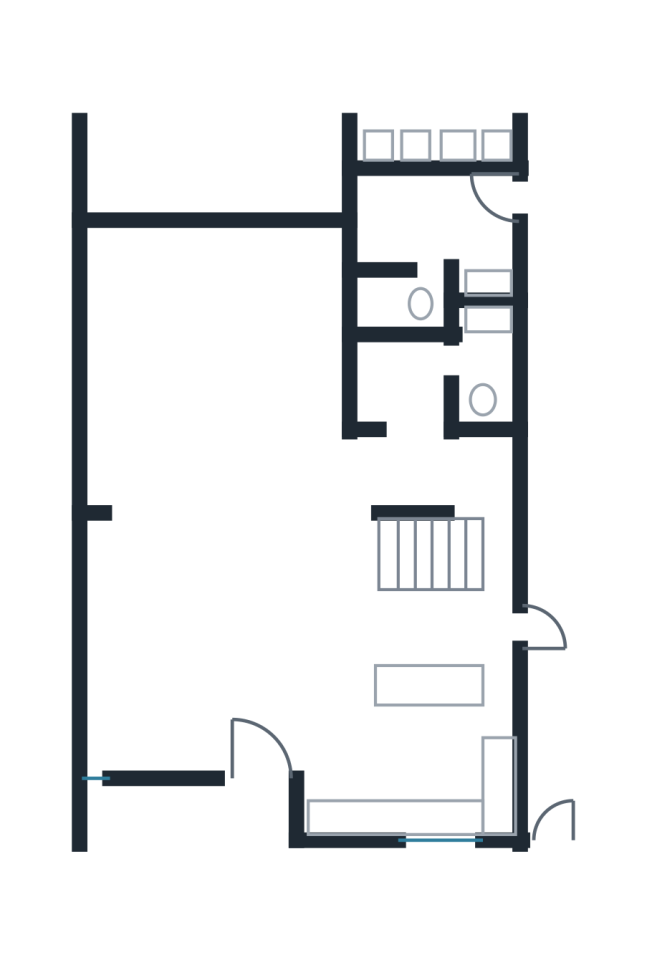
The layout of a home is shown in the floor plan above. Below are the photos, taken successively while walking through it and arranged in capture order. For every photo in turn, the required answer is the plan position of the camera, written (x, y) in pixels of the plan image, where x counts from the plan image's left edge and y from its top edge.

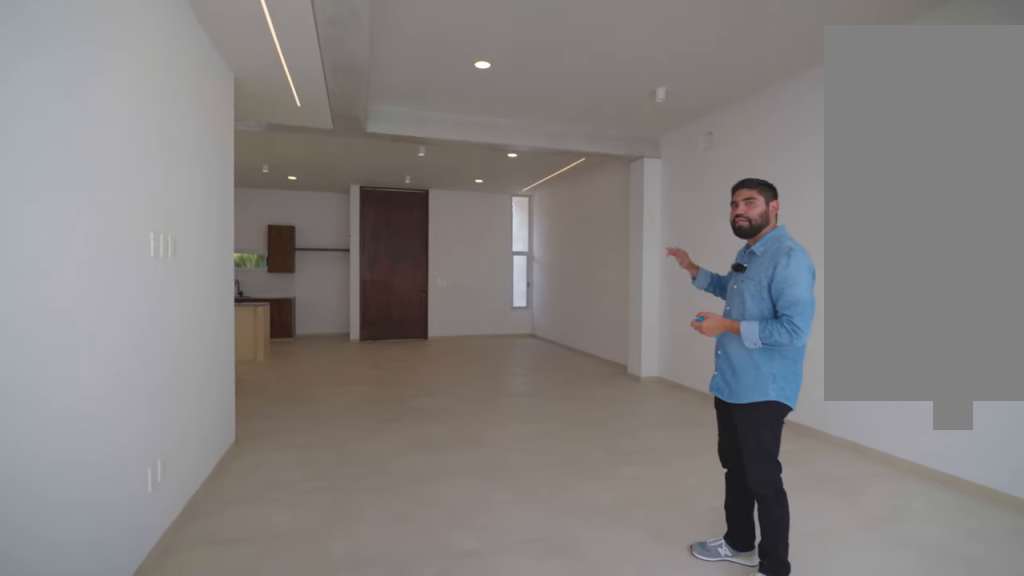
(192, 267)
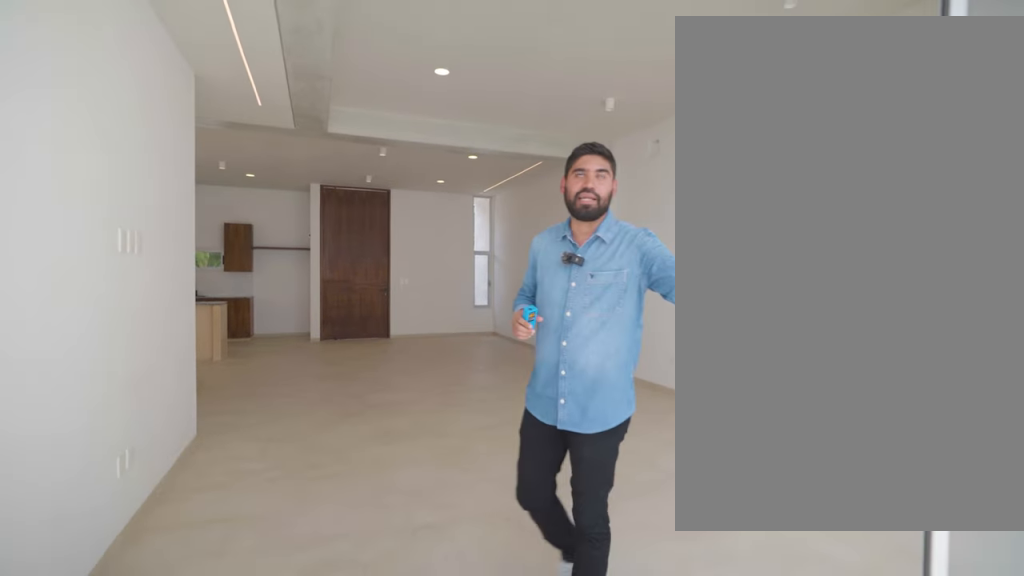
(193, 269)
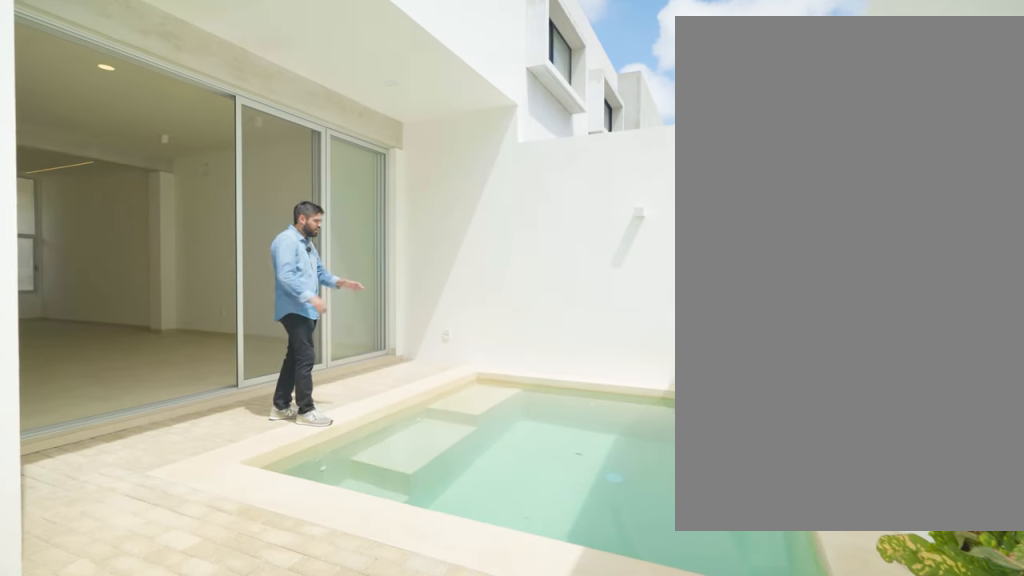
(345, 89)
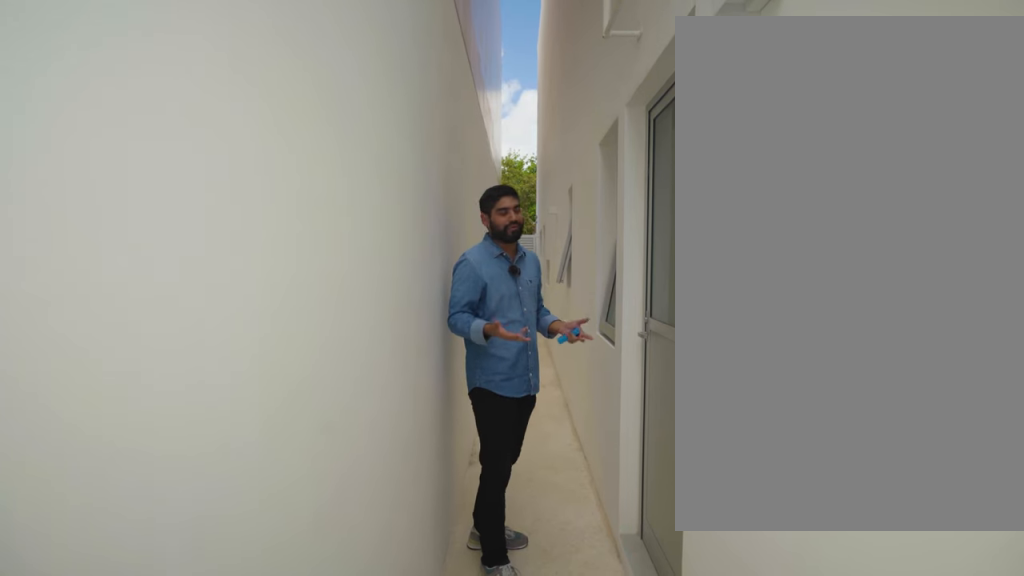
(545, 190)
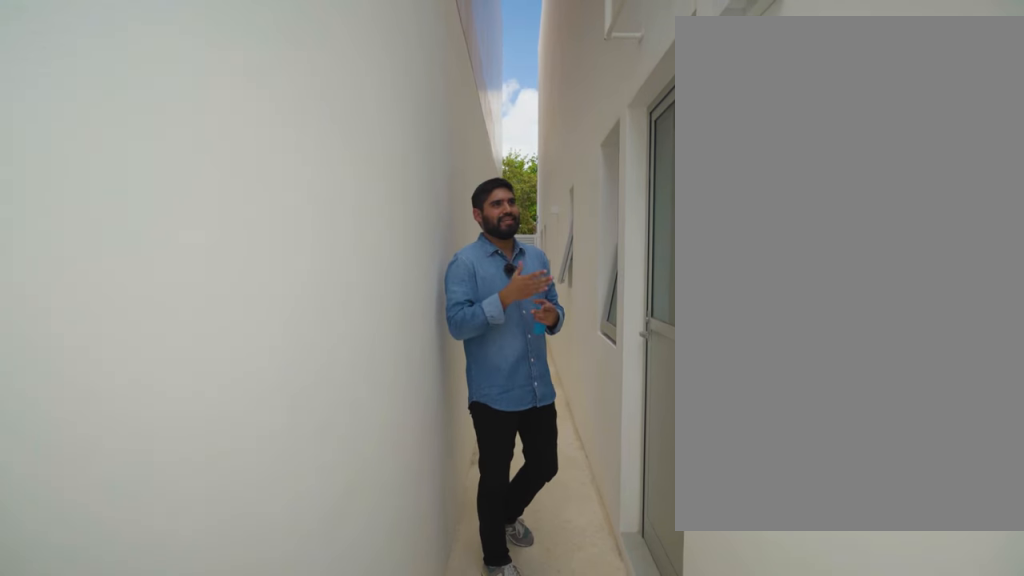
(545, 190)
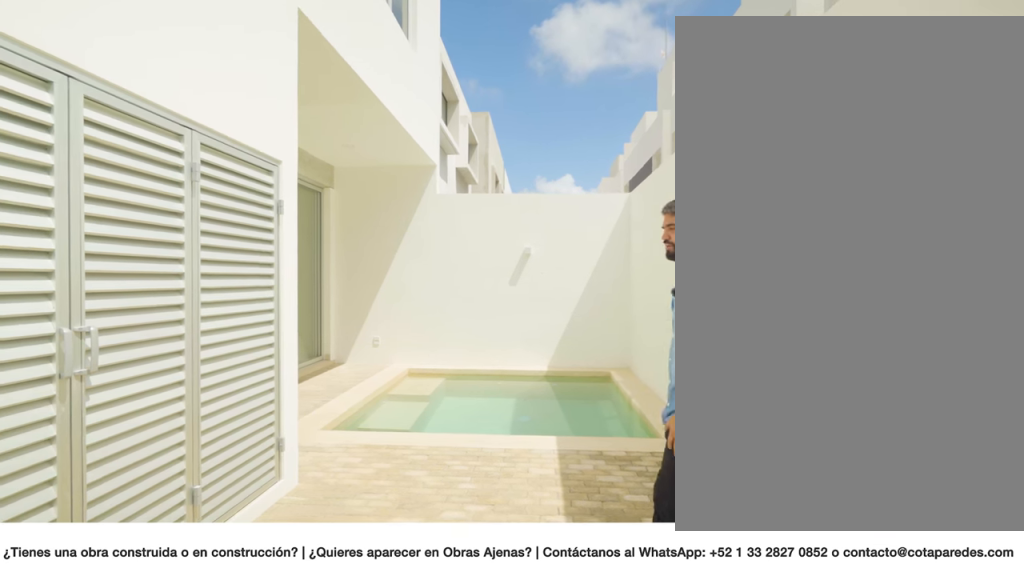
(551, 103)
